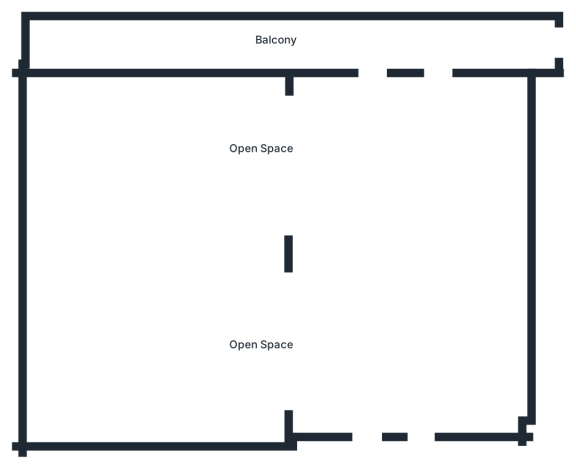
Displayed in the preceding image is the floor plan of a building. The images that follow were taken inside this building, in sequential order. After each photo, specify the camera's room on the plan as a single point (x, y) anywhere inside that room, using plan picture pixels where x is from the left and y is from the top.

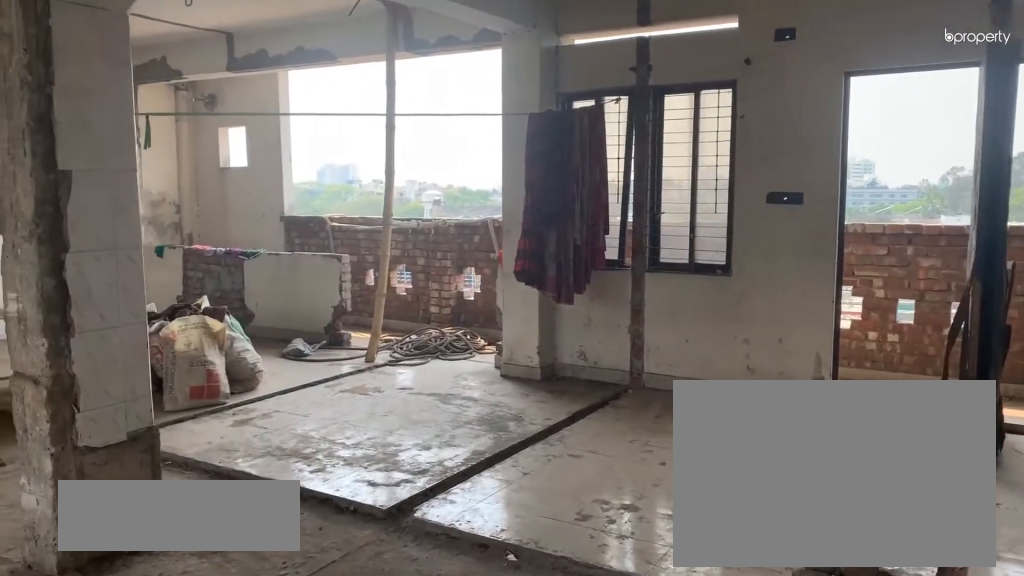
(365, 216)
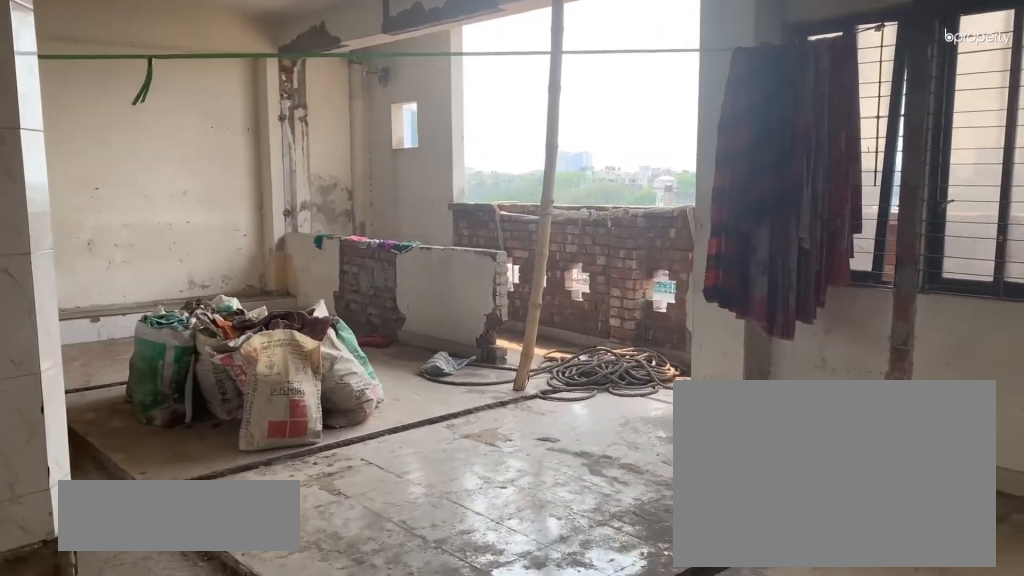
(365, 216)
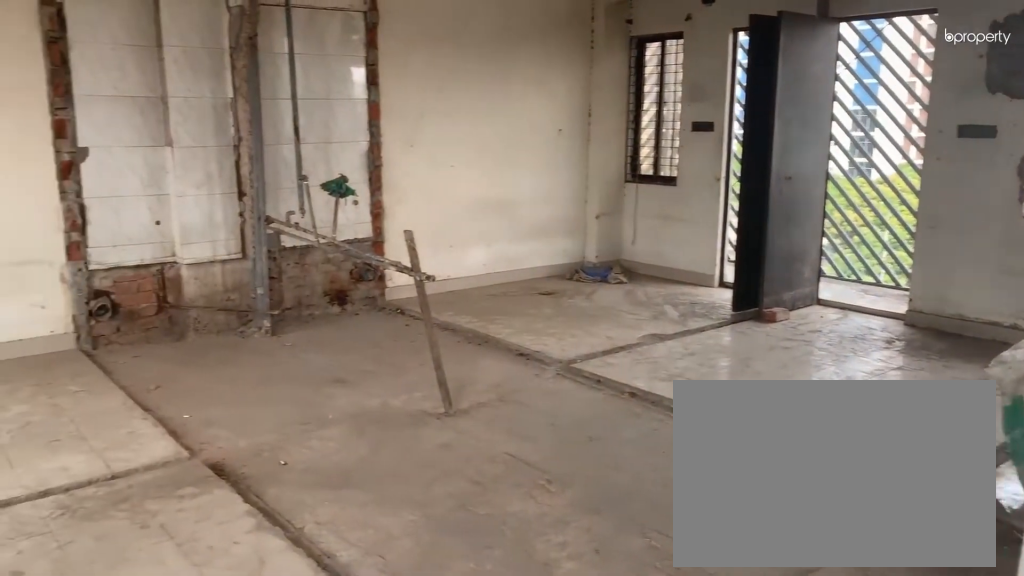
(197, 184)
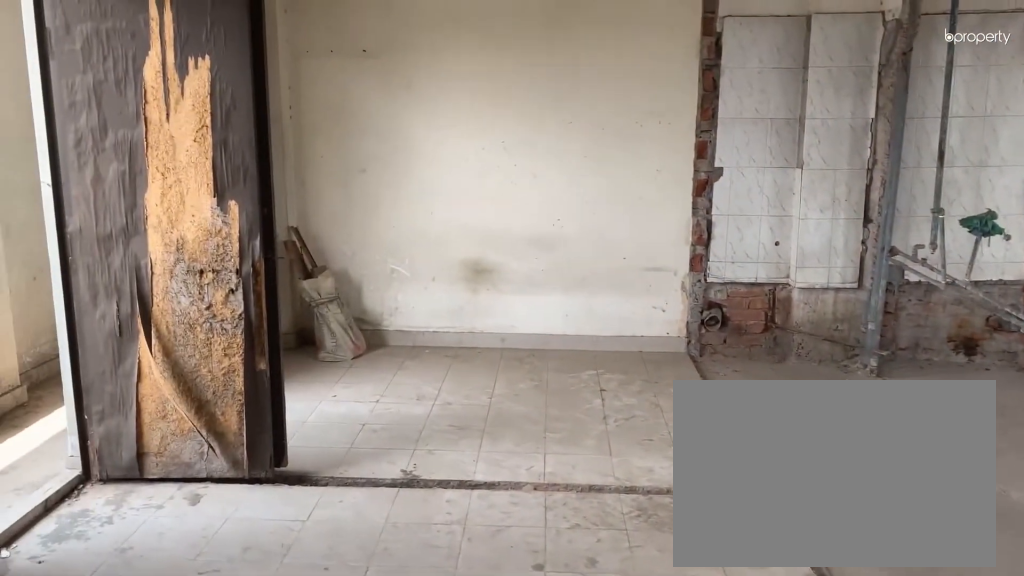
(197, 184)
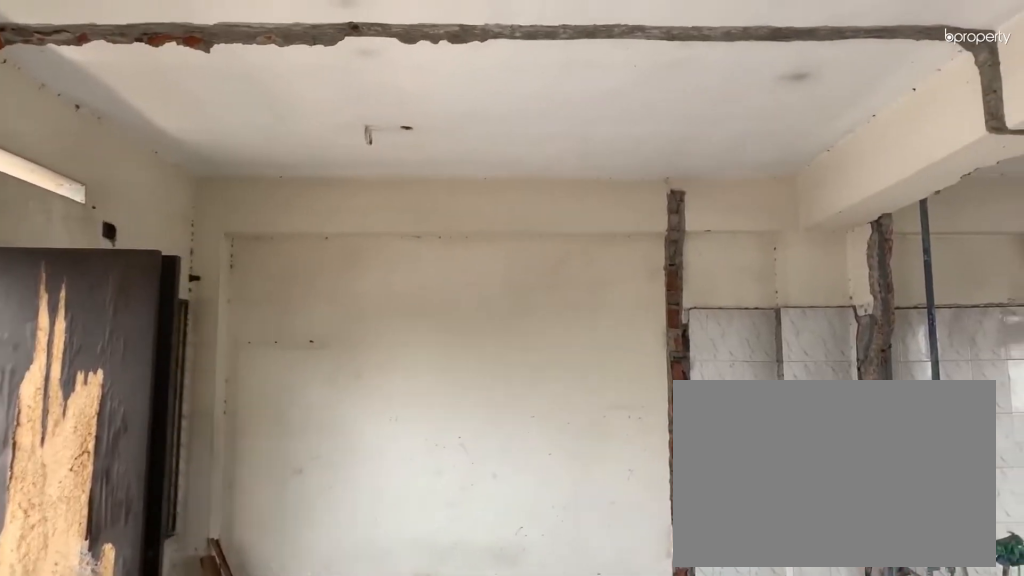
(197, 184)
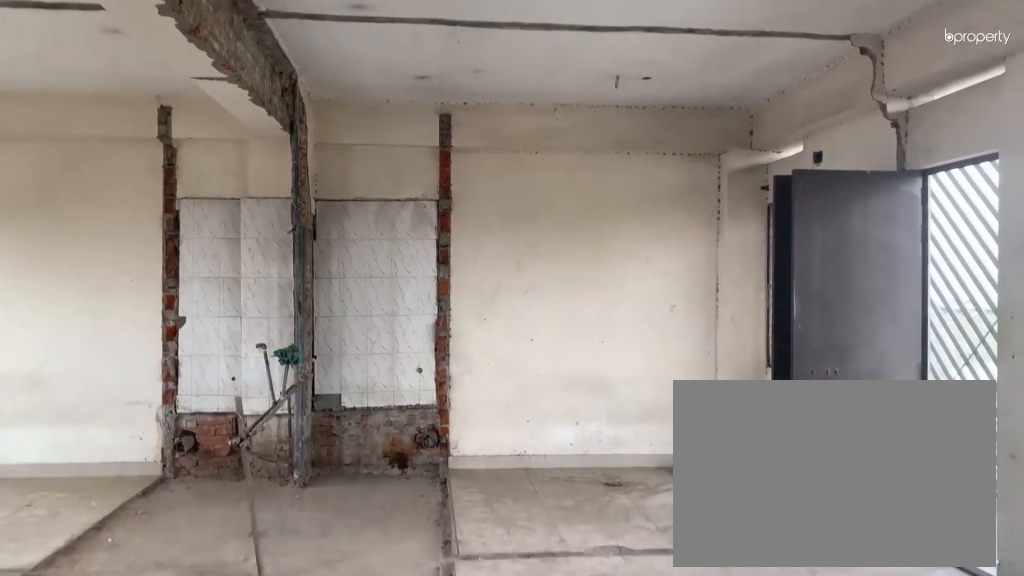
(384, 181)
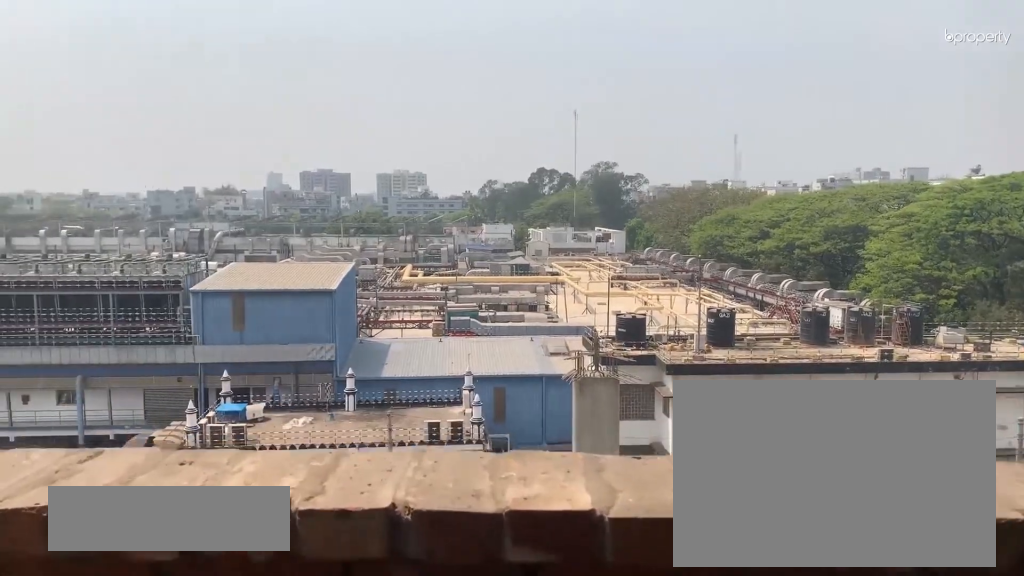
(425, 39)
